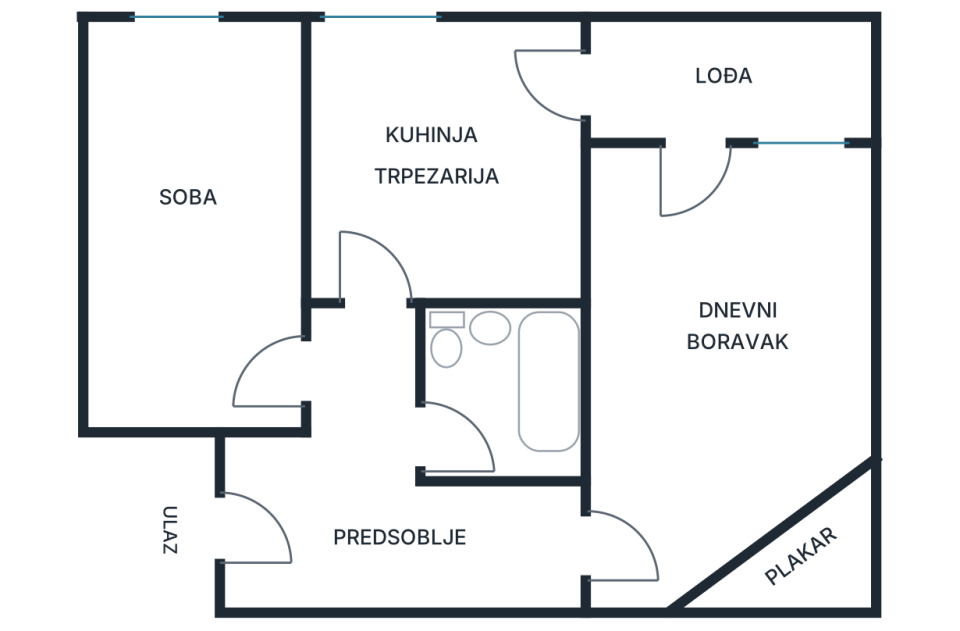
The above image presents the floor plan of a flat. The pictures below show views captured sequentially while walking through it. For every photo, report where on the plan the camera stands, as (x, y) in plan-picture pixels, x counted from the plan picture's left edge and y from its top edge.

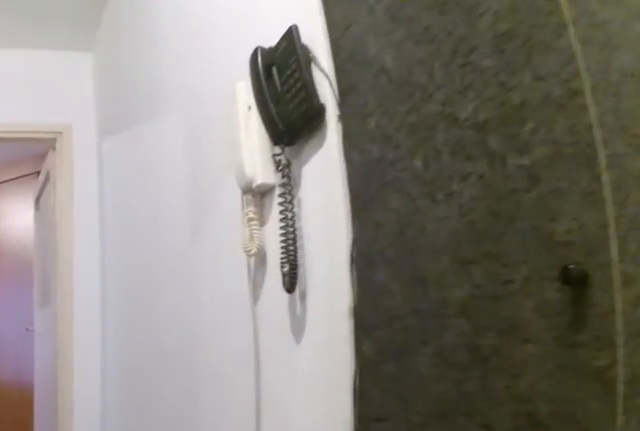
(283, 541)
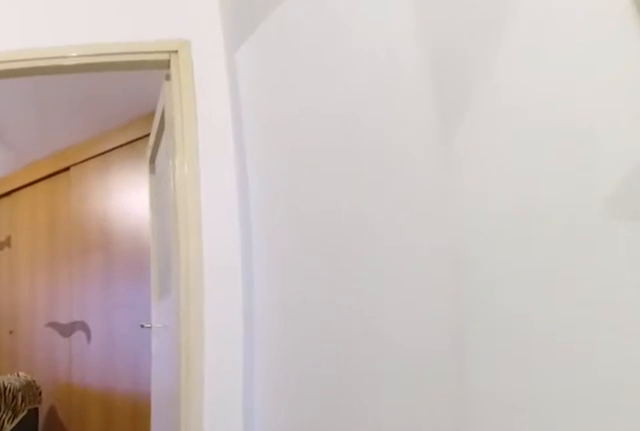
(374, 541)
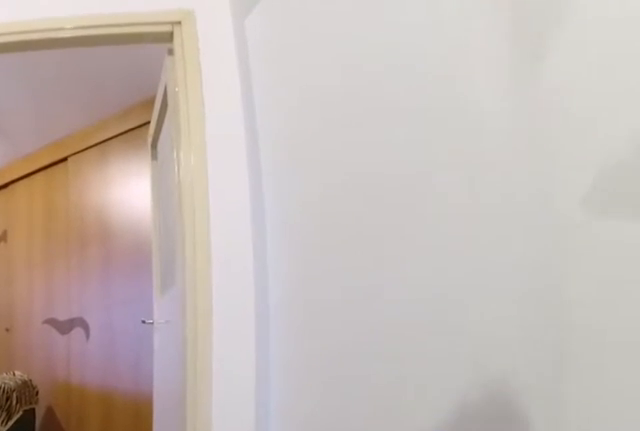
(388, 541)
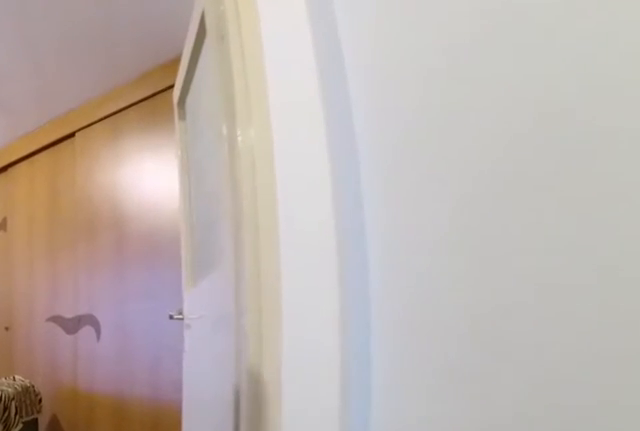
(434, 541)
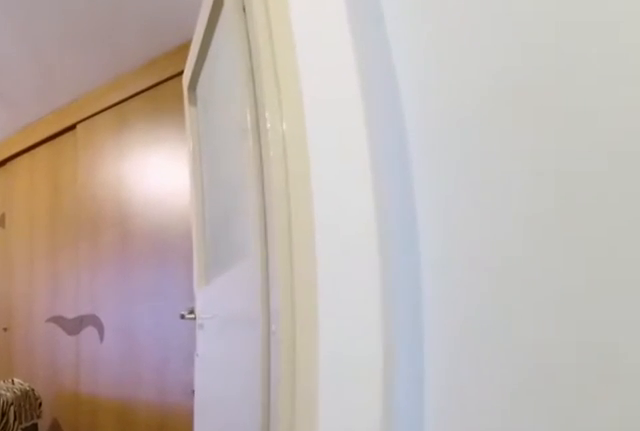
(448, 541)
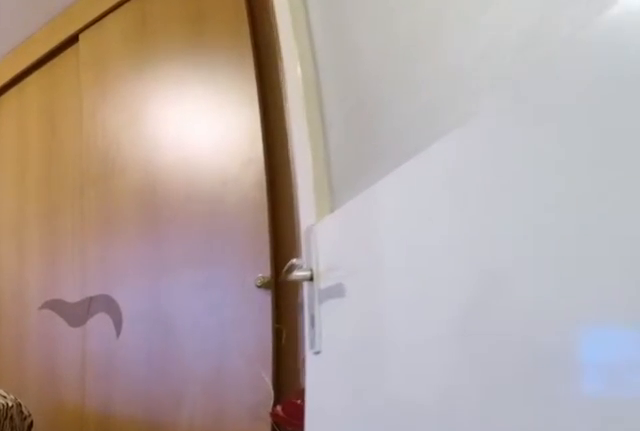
(539, 541)
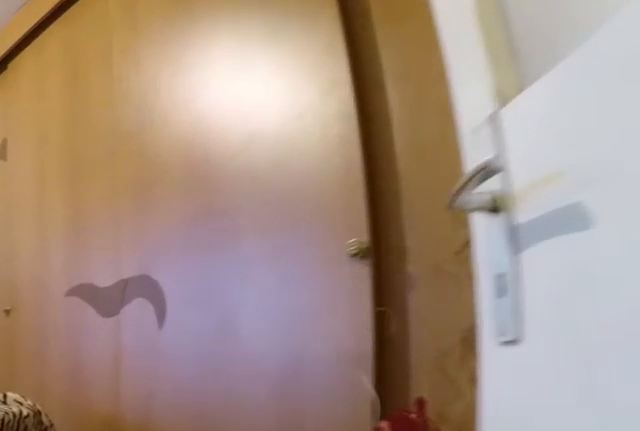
(581, 542)
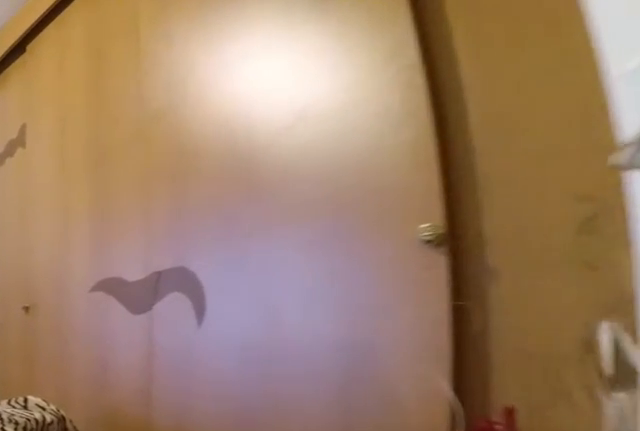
(587, 547)
